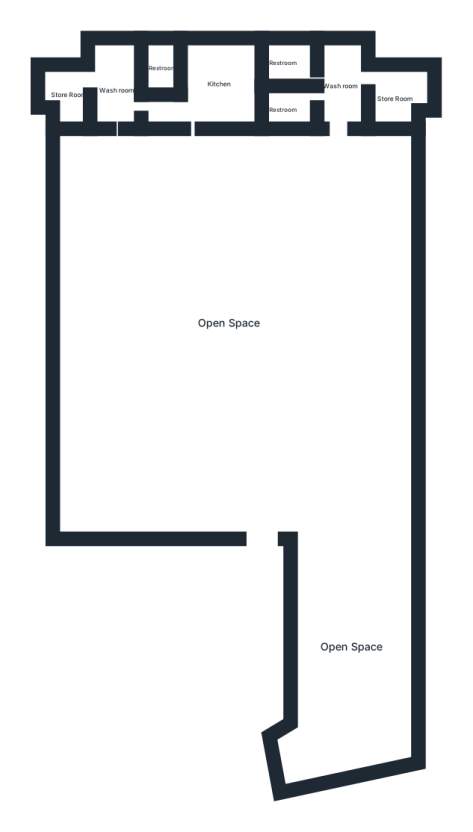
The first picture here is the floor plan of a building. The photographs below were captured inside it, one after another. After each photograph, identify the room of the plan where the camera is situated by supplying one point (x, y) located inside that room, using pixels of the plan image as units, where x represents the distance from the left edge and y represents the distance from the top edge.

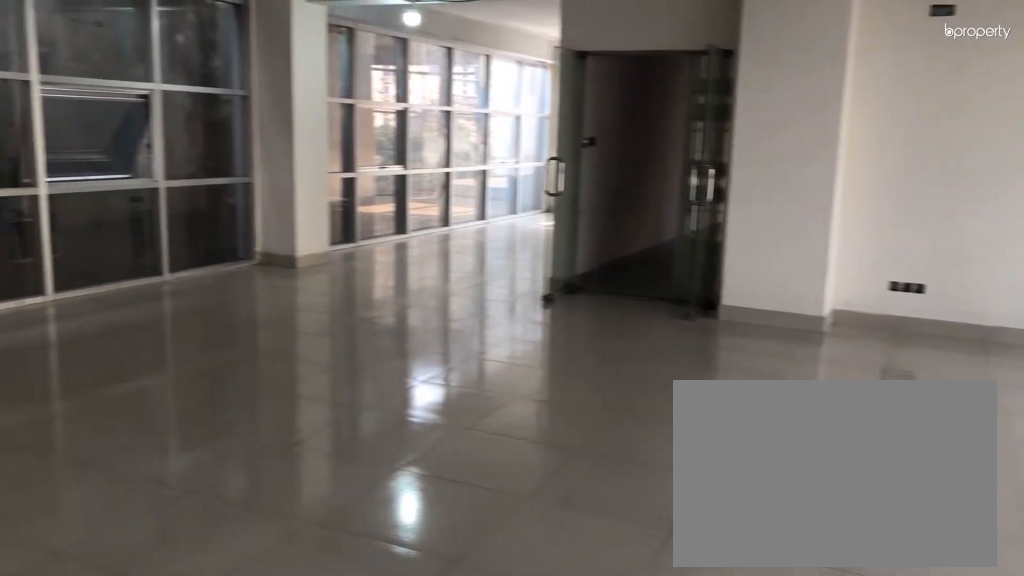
(226, 321)
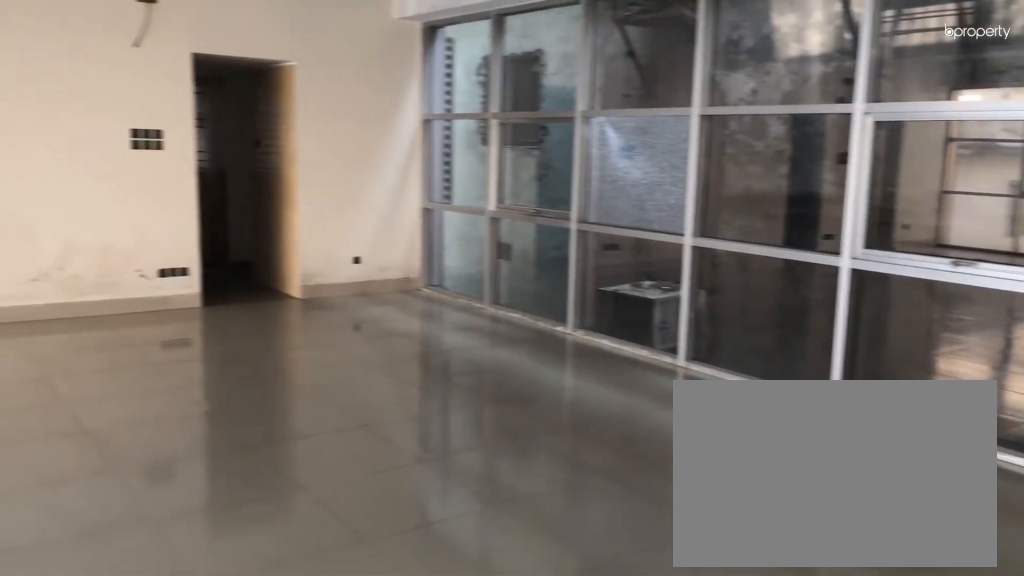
(226, 321)
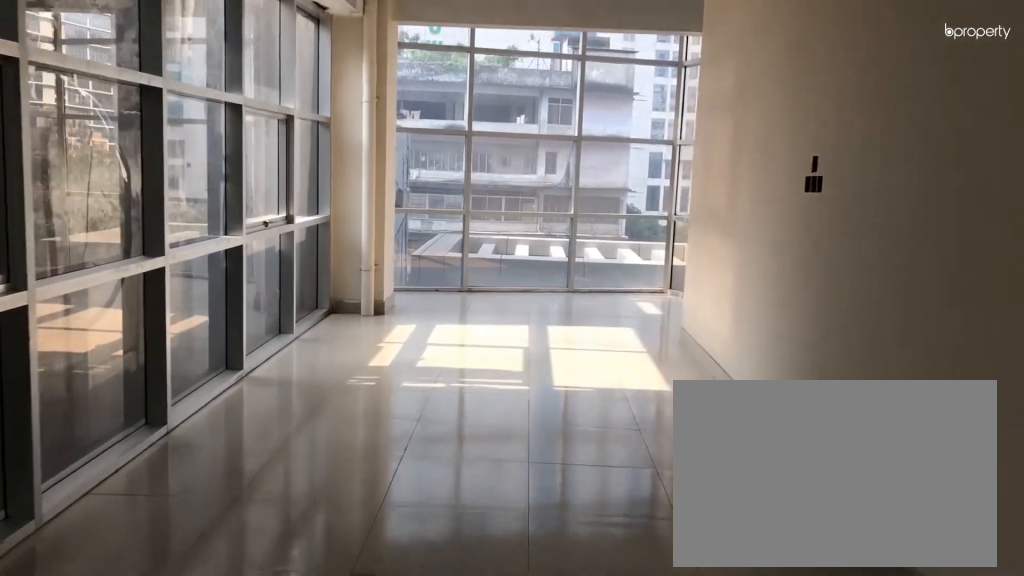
(354, 654)
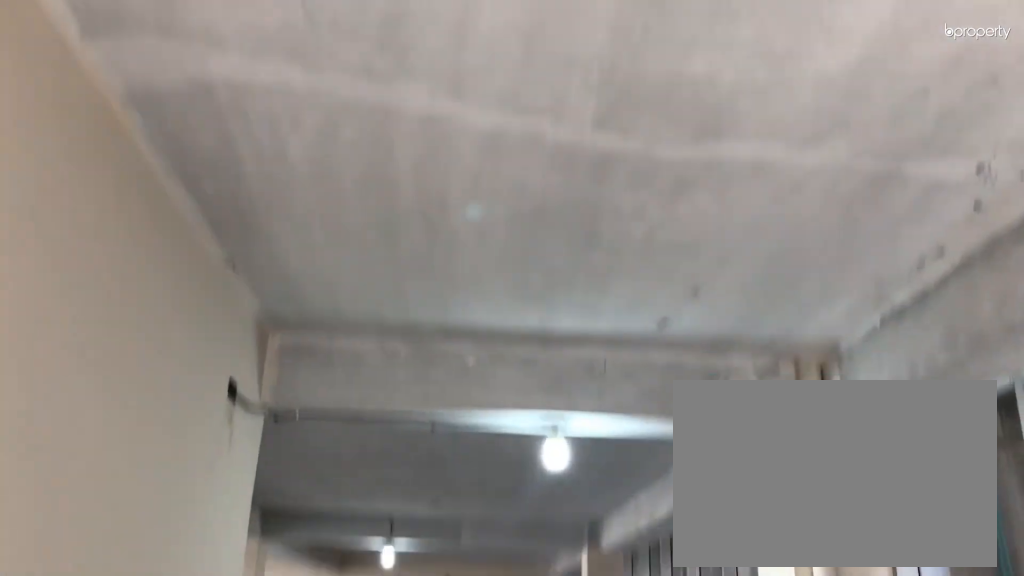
(354, 654)
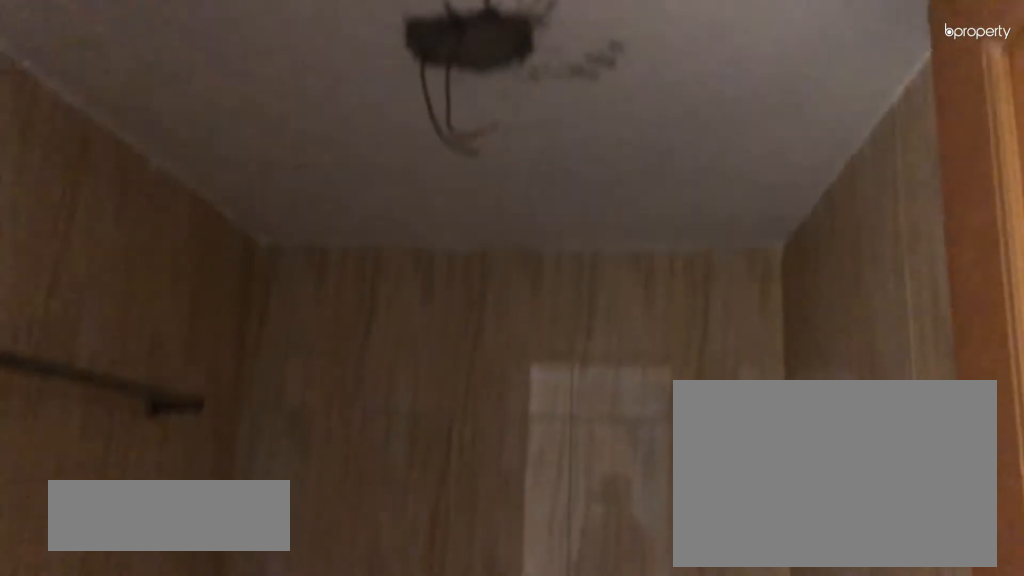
(281, 109)
